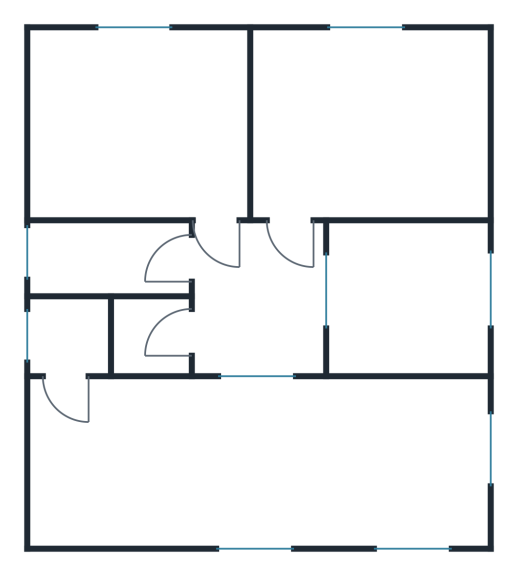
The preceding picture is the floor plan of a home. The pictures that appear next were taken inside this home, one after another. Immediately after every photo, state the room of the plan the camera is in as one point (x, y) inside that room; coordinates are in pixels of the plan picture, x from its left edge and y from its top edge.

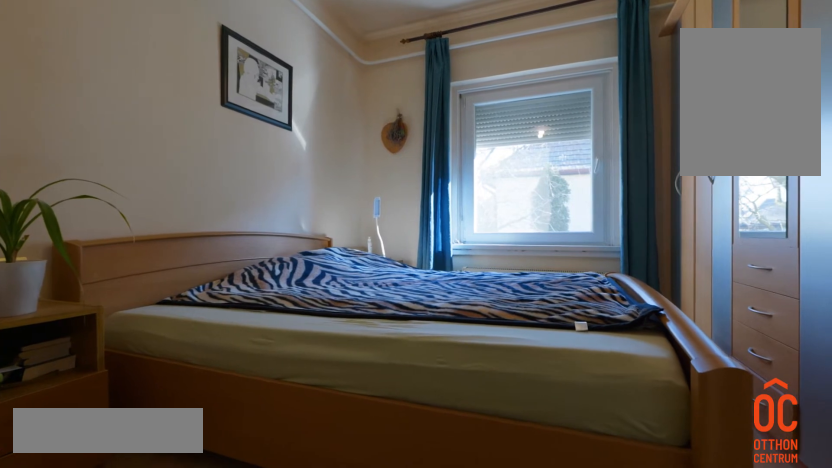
(422, 293)
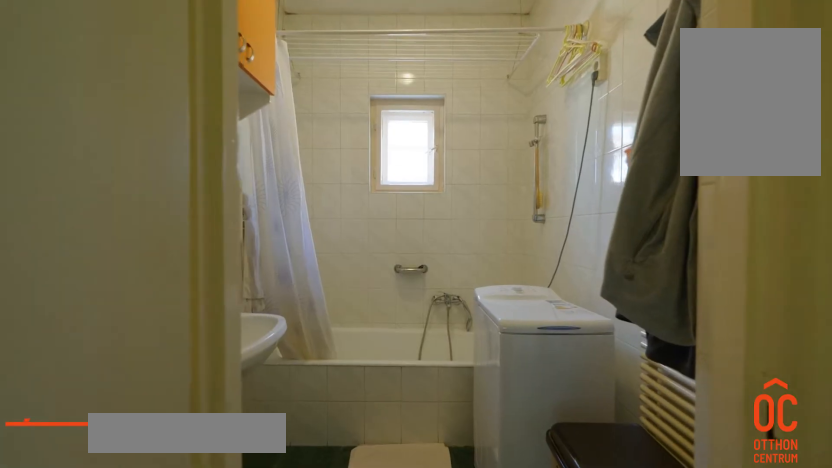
(147, 258)
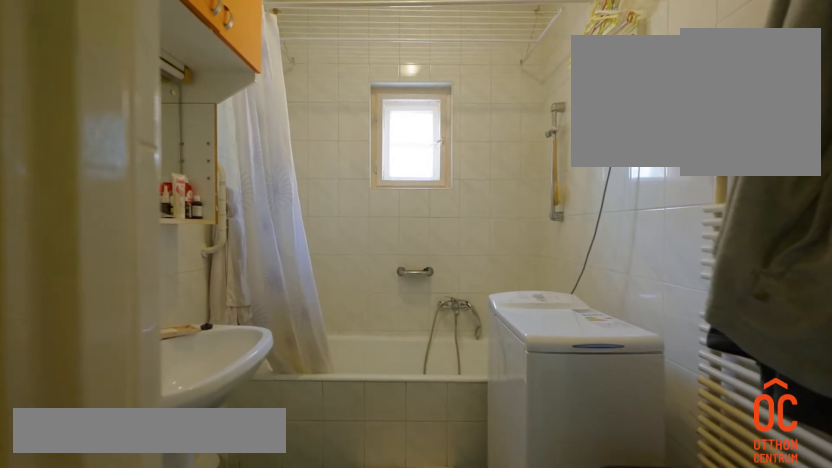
(147, 258)
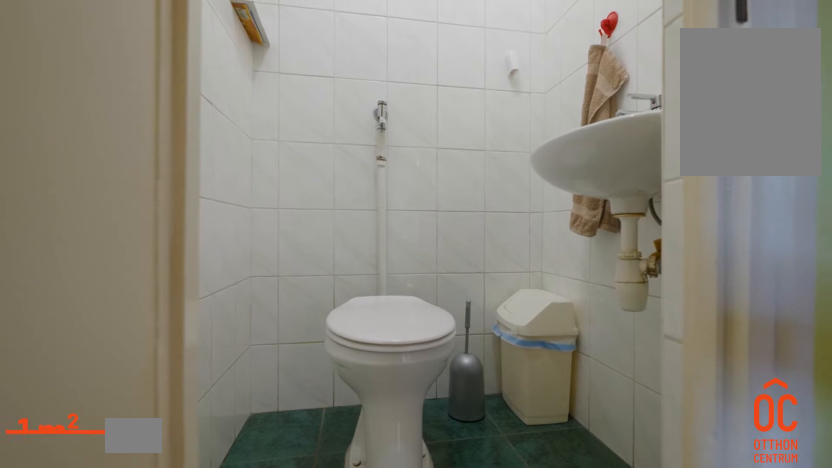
(147, 336)
